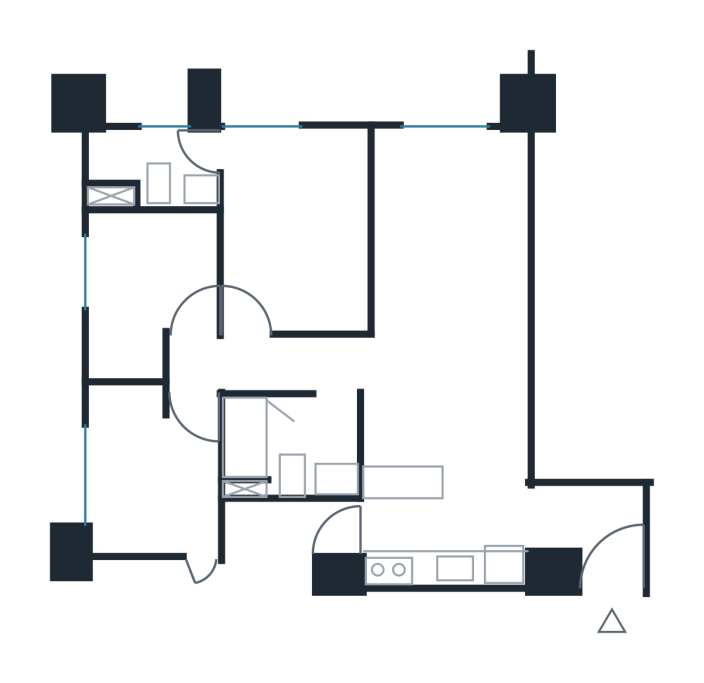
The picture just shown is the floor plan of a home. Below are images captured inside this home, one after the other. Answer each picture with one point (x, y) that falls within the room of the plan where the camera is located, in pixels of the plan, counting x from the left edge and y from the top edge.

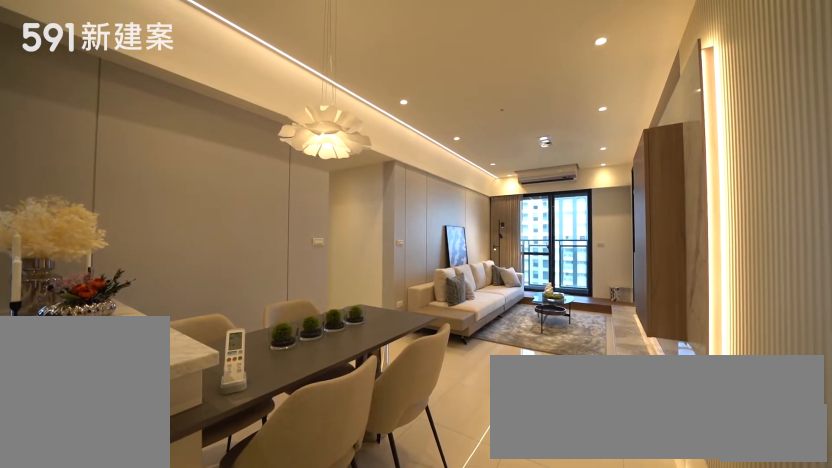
(446, 429)
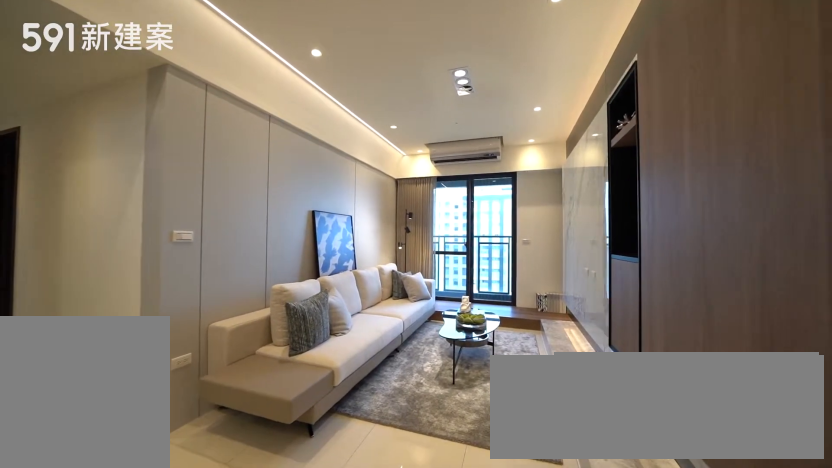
(452, 246)
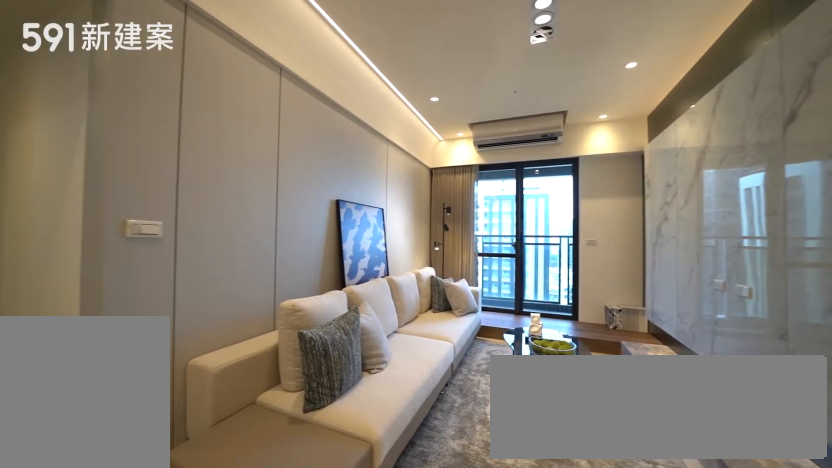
(452, 246)
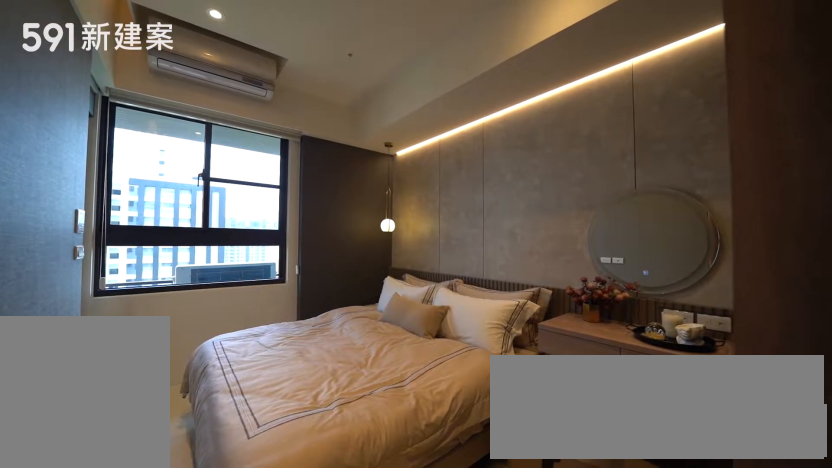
(297, 231)
